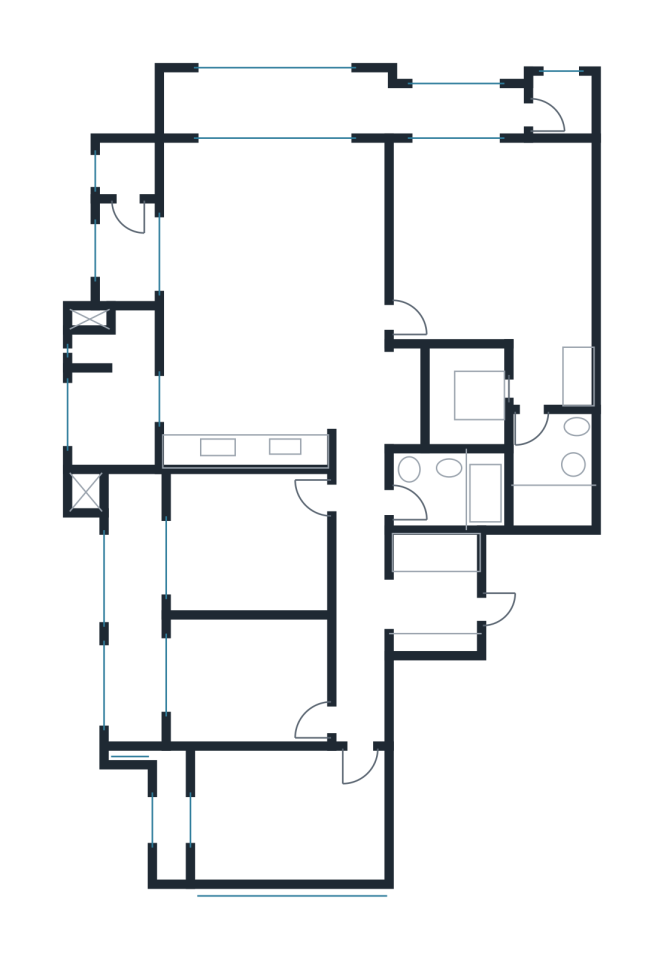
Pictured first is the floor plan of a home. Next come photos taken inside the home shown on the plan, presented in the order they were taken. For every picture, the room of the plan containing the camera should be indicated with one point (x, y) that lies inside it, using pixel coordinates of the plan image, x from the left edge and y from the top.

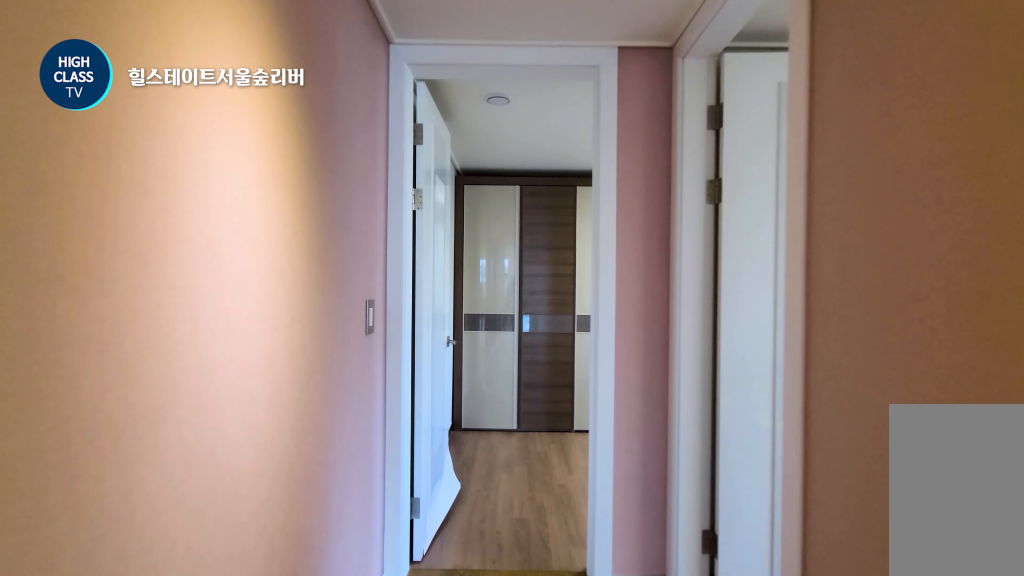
(359, 592)
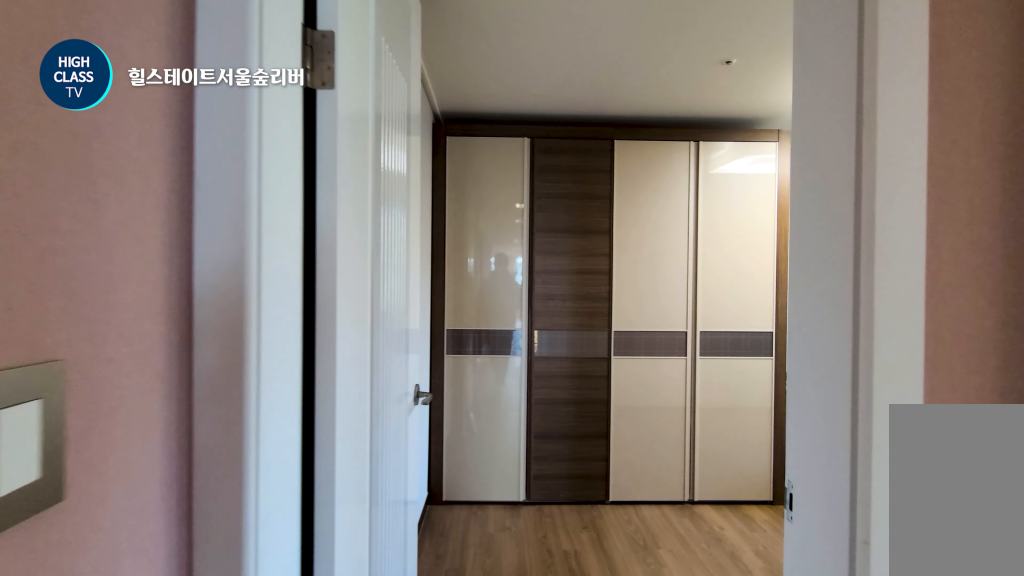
(359, 592)
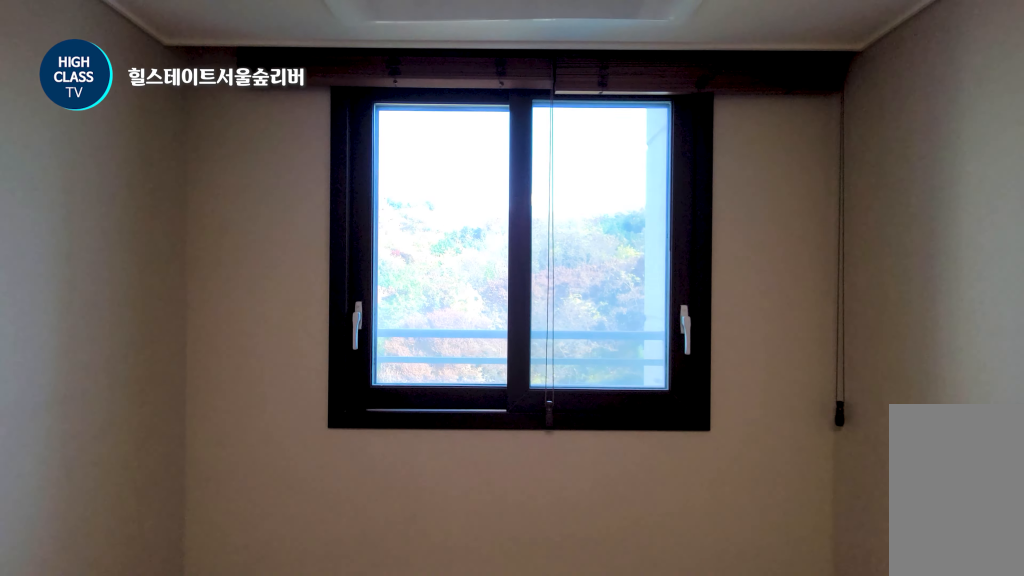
(267, 817)
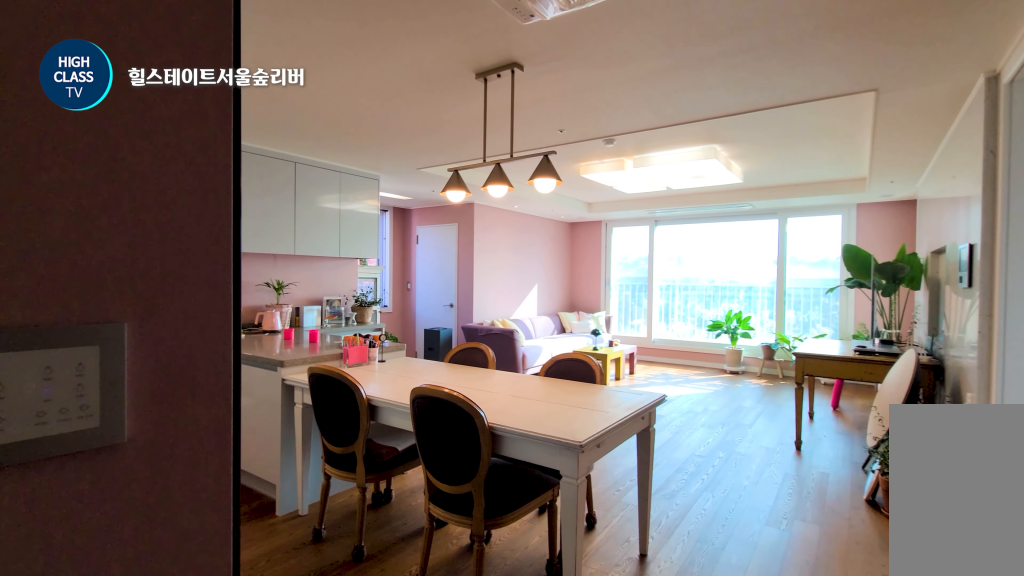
(359, 591)
